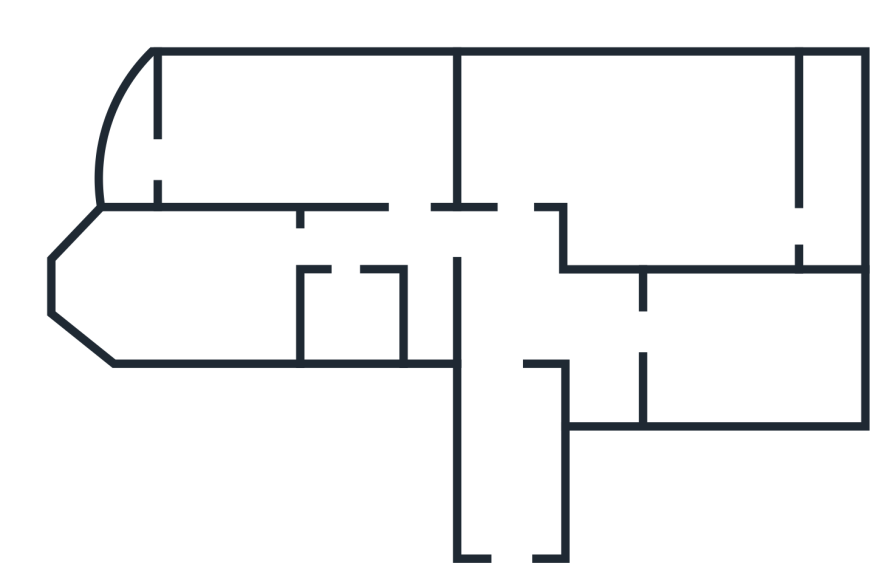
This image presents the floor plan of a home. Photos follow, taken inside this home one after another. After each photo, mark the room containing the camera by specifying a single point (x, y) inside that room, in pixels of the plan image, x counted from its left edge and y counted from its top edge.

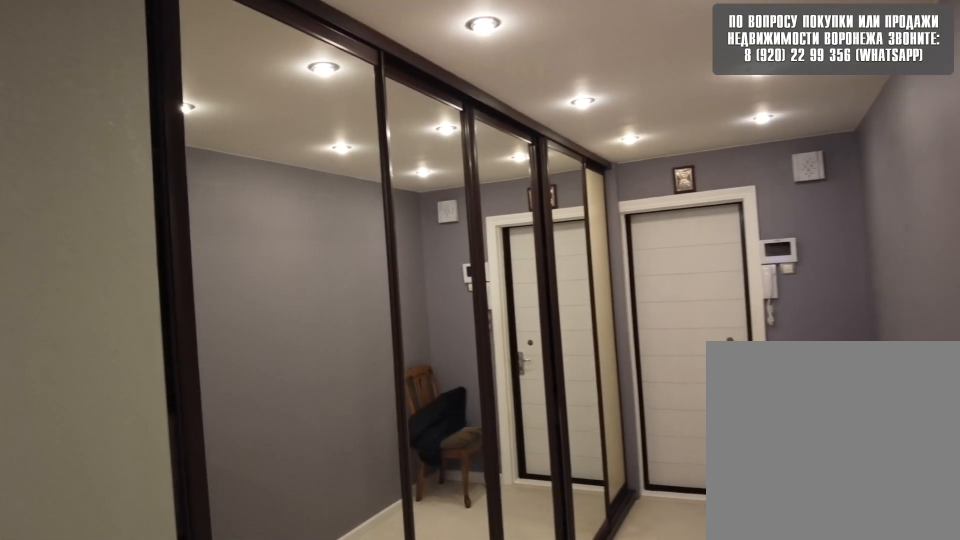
(516, 327)
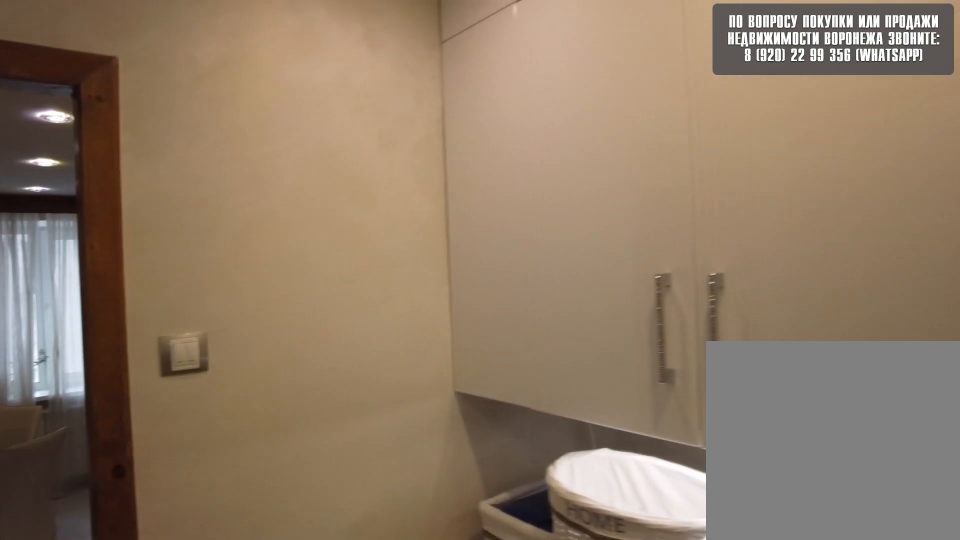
(612, 334)
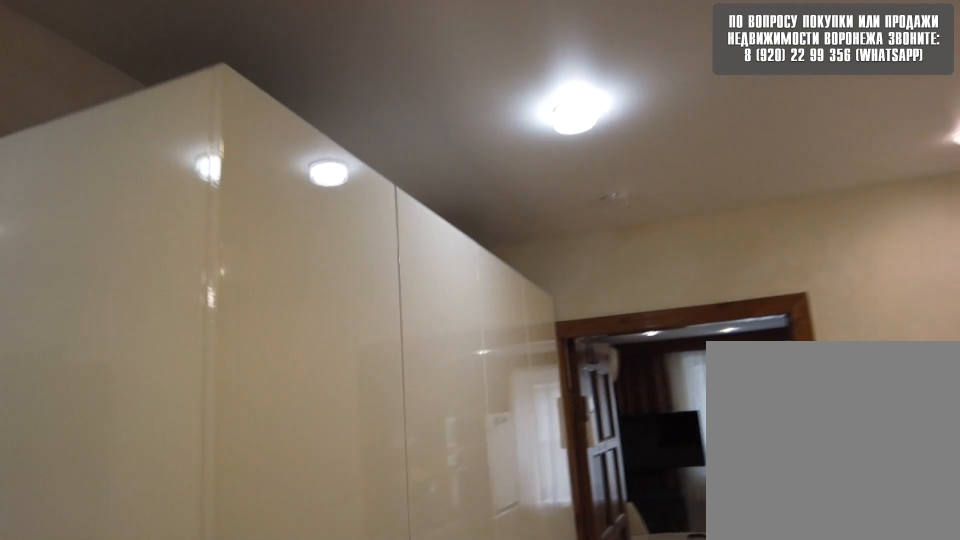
(612, 334)
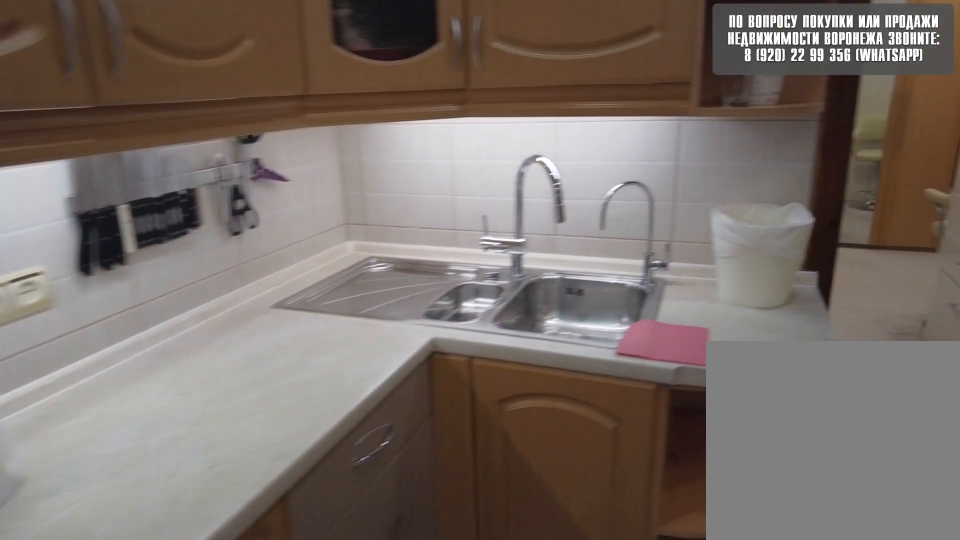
(717, 349)
